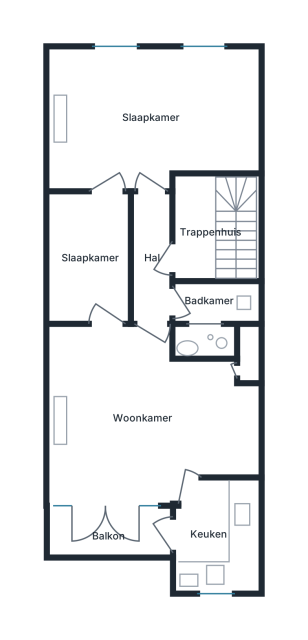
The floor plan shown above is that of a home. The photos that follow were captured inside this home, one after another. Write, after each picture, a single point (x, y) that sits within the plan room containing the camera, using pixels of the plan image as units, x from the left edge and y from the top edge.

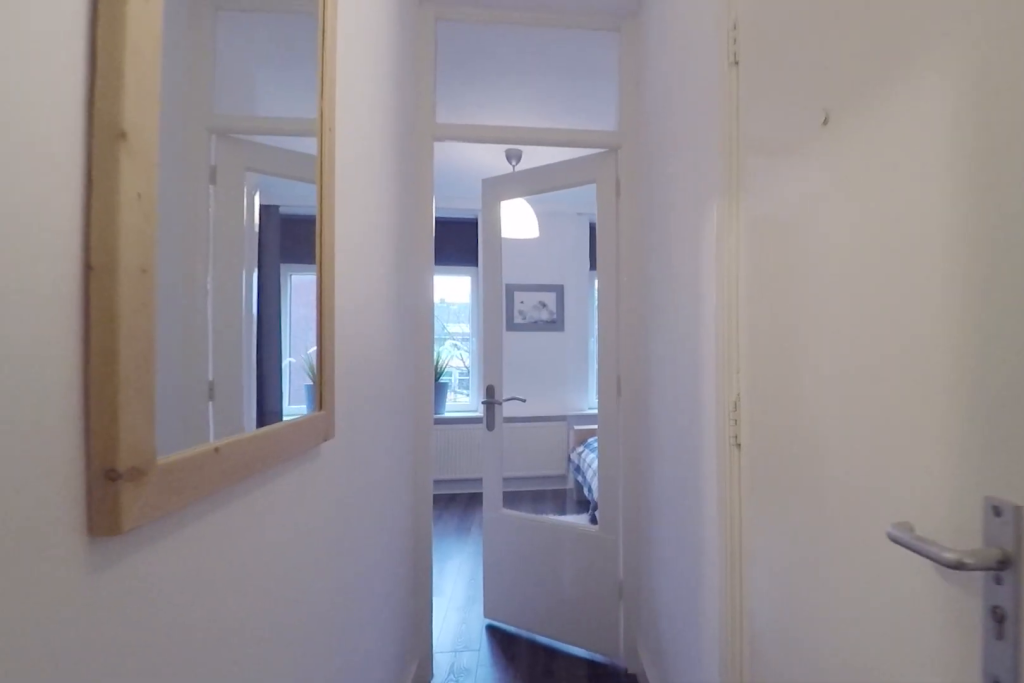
(152, 258)
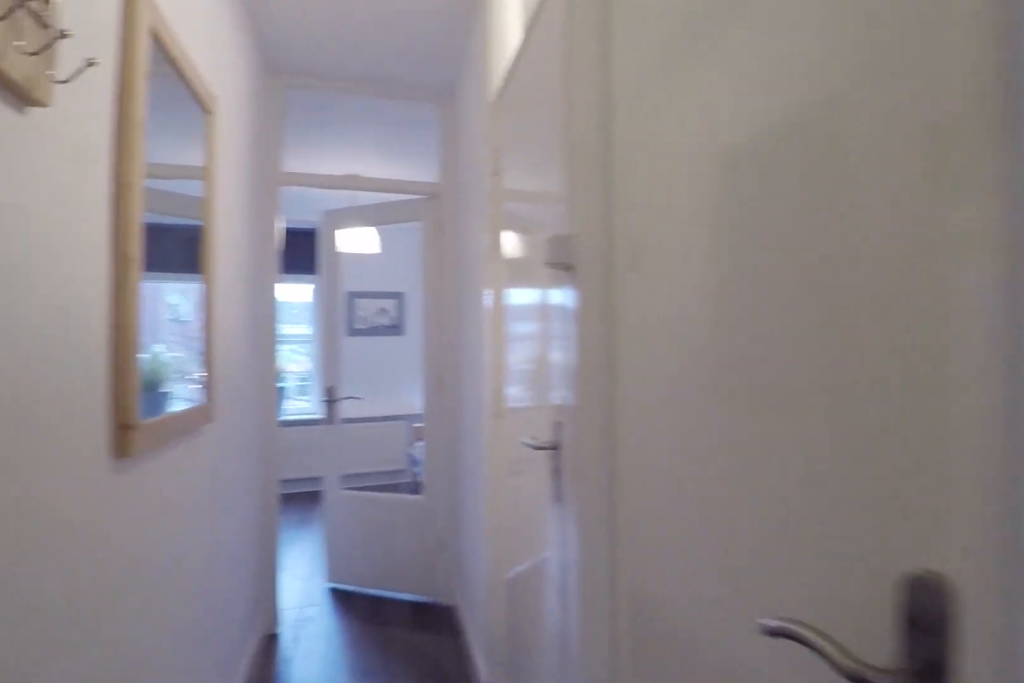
(152, 258)
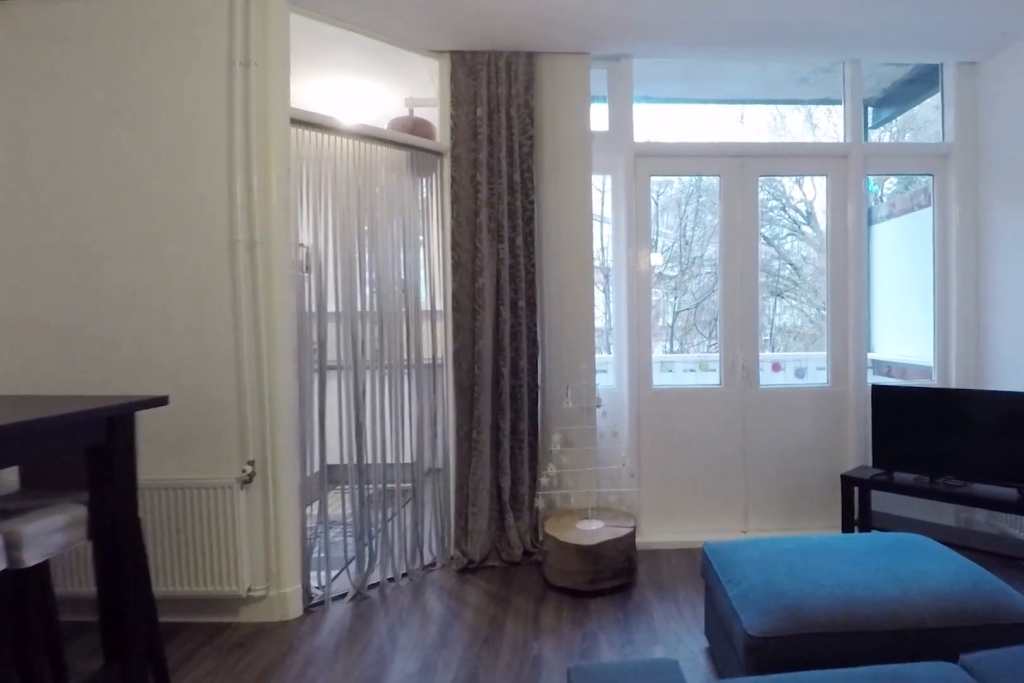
(144, 416)
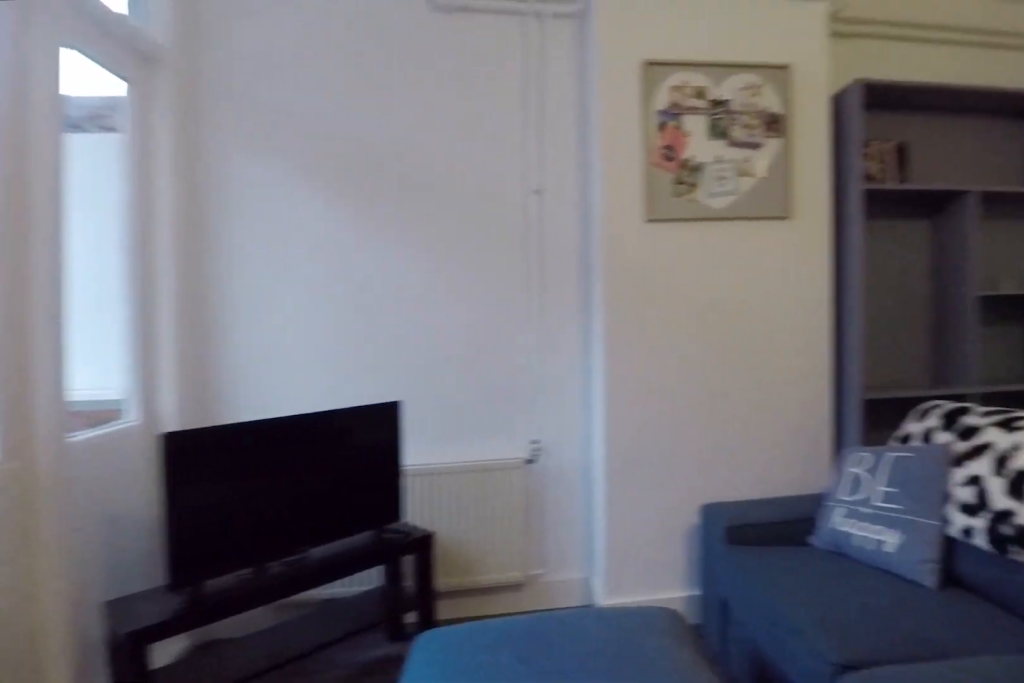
(144, 416)
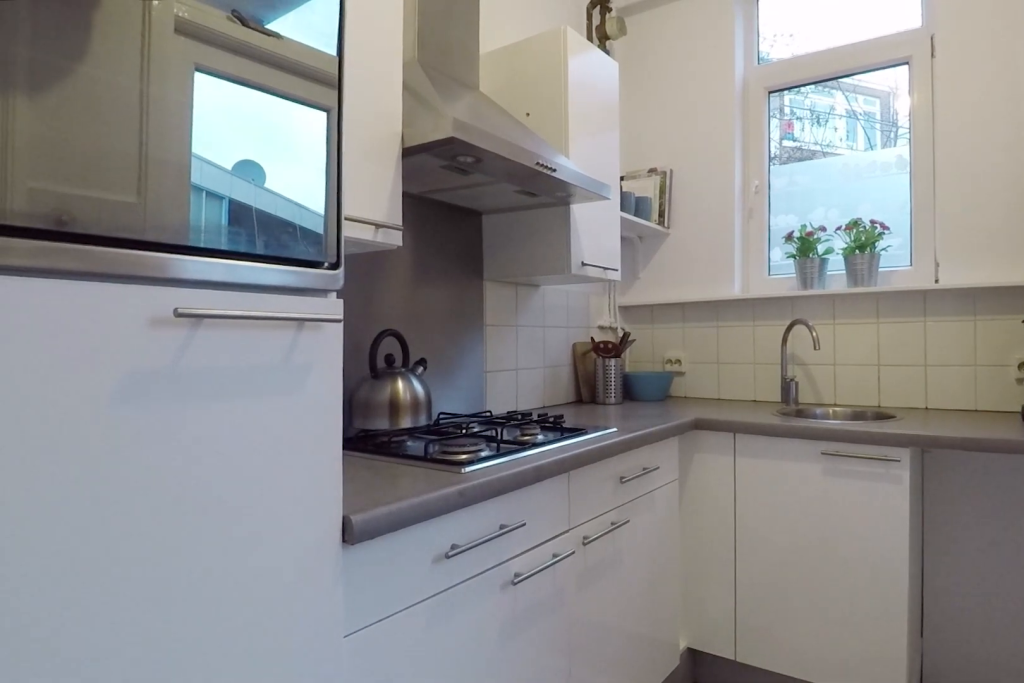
(217, 536)
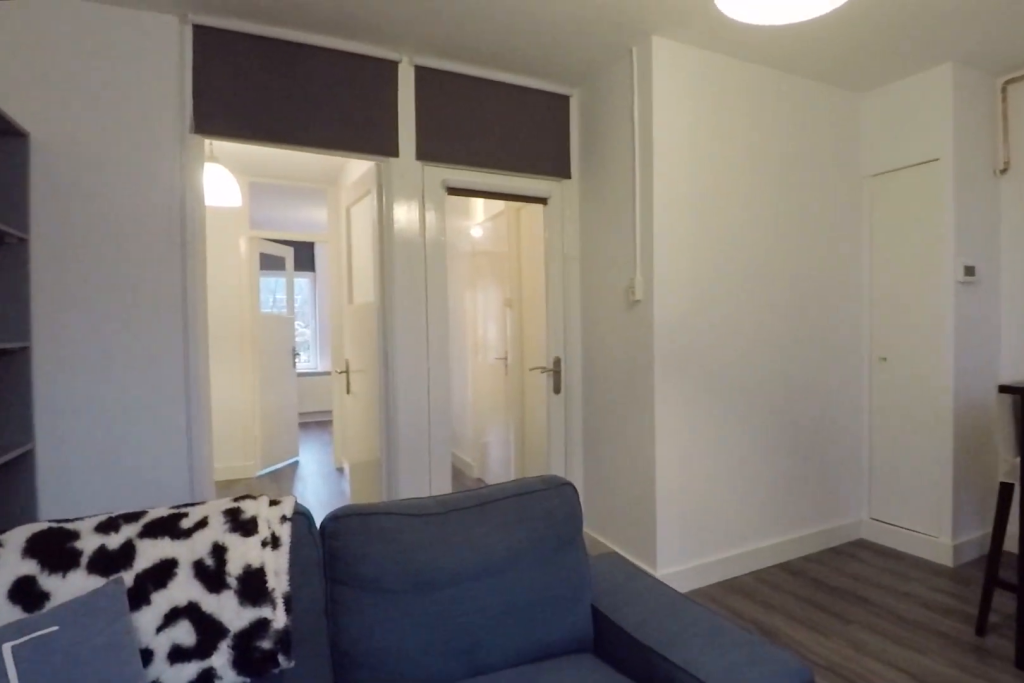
(144, 416)
